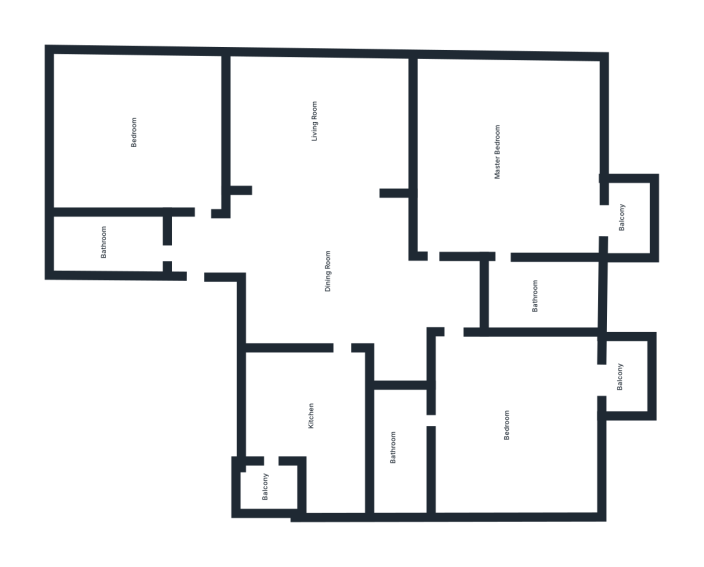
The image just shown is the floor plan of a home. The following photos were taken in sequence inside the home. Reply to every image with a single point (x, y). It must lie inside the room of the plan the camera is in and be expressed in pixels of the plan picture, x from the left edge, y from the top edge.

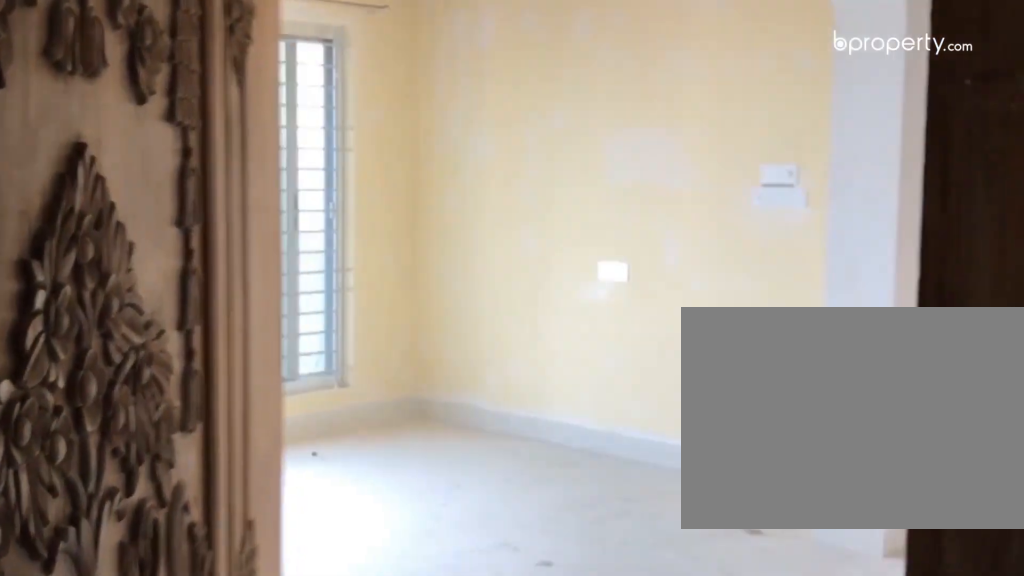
(225, 261)
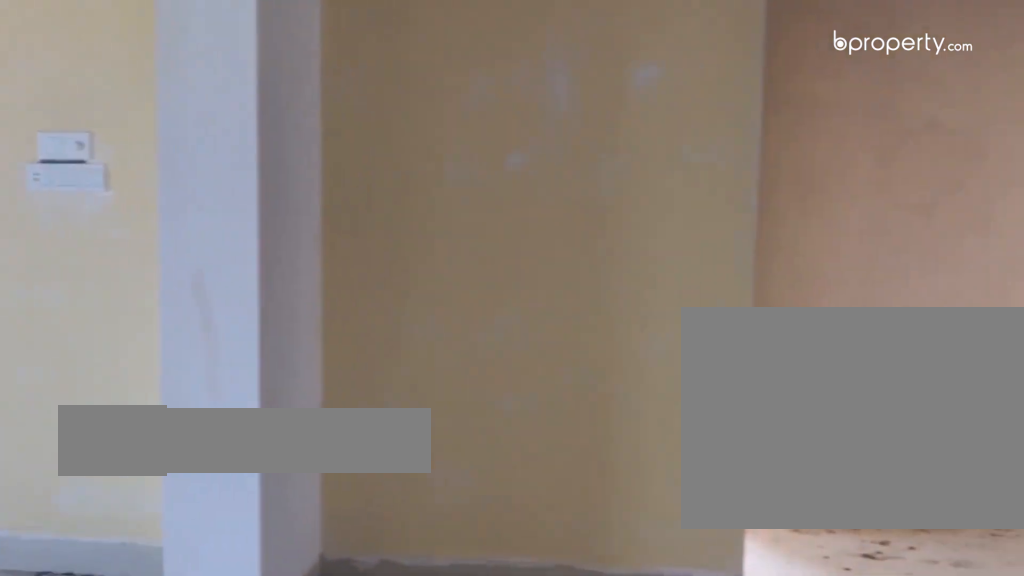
(309, 243)
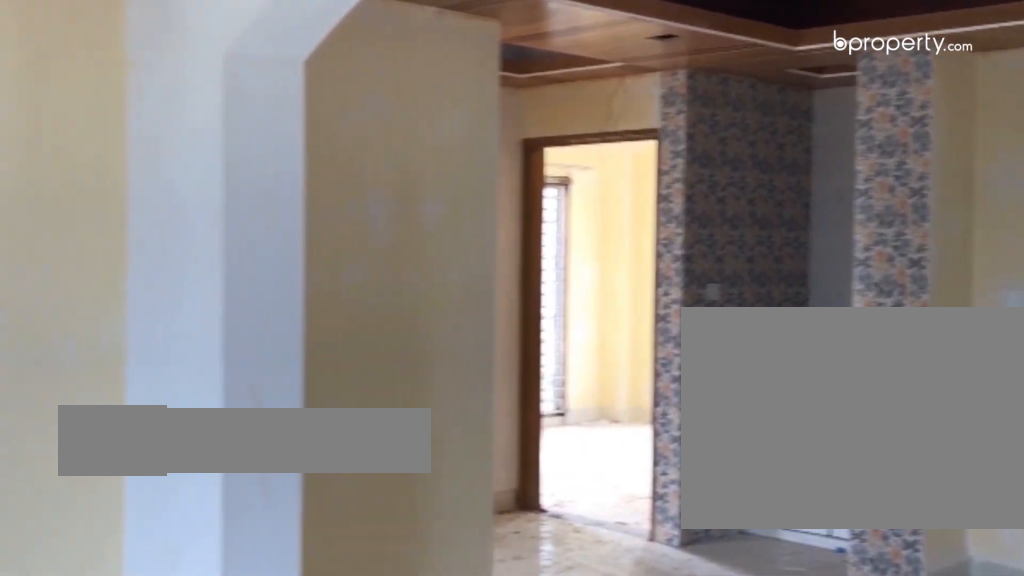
(309, 243)
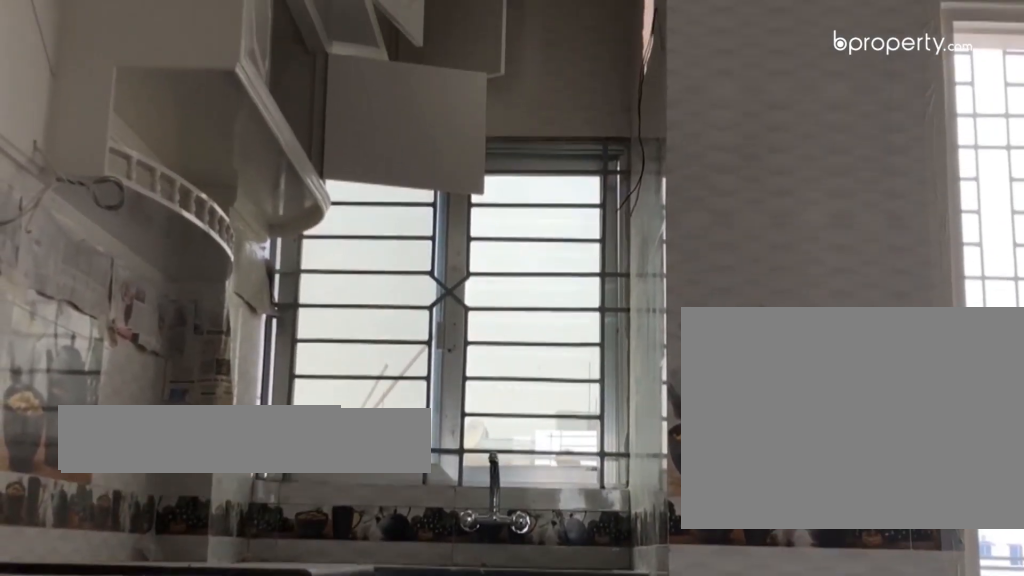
(311, 407)
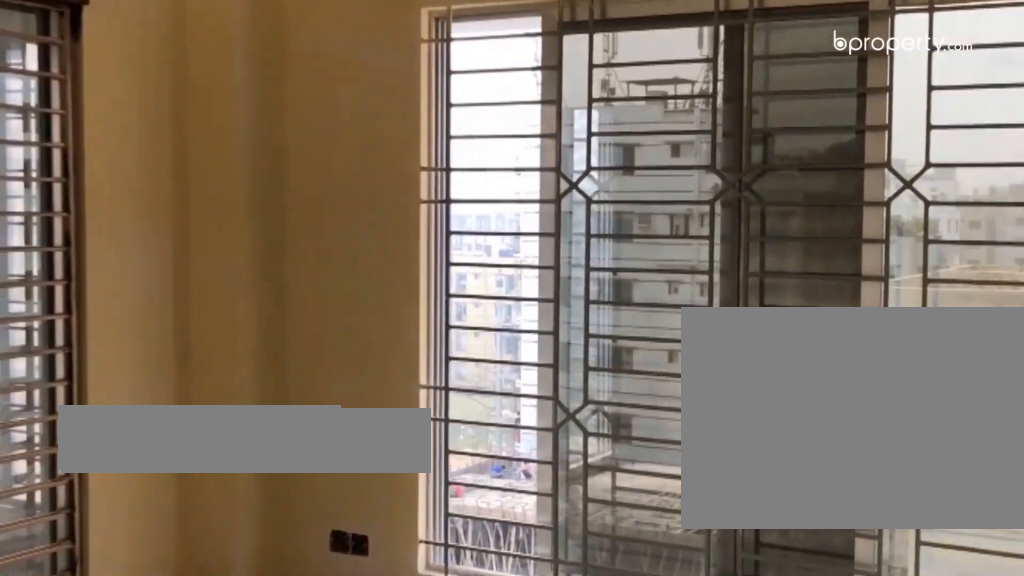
(497, 401)
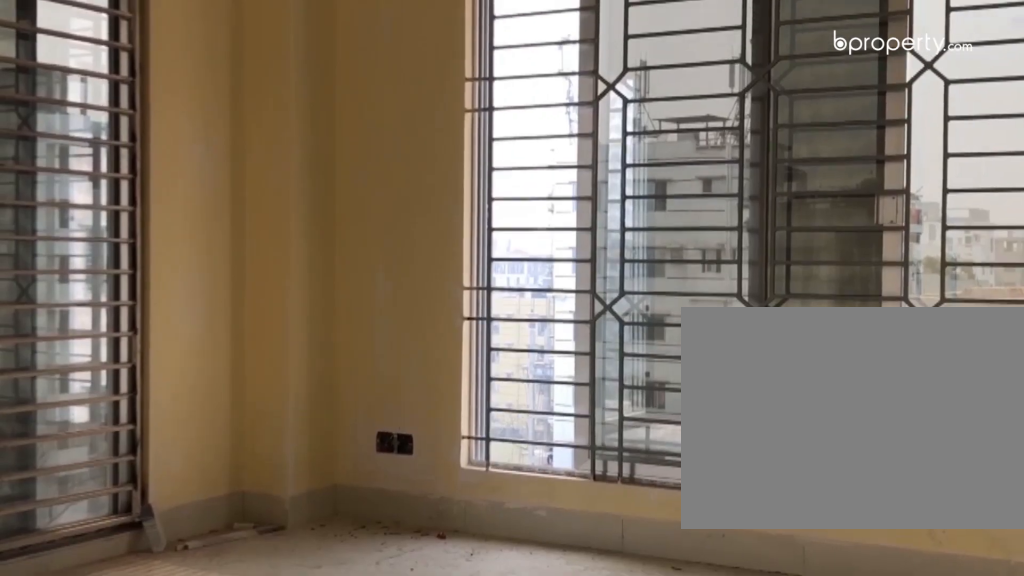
(497, 401)
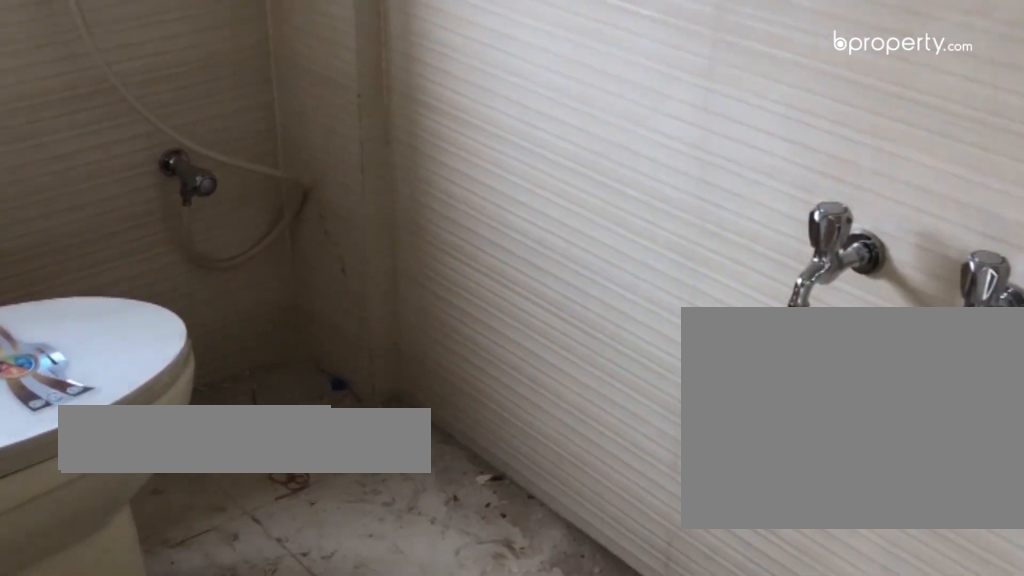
(392, 447)
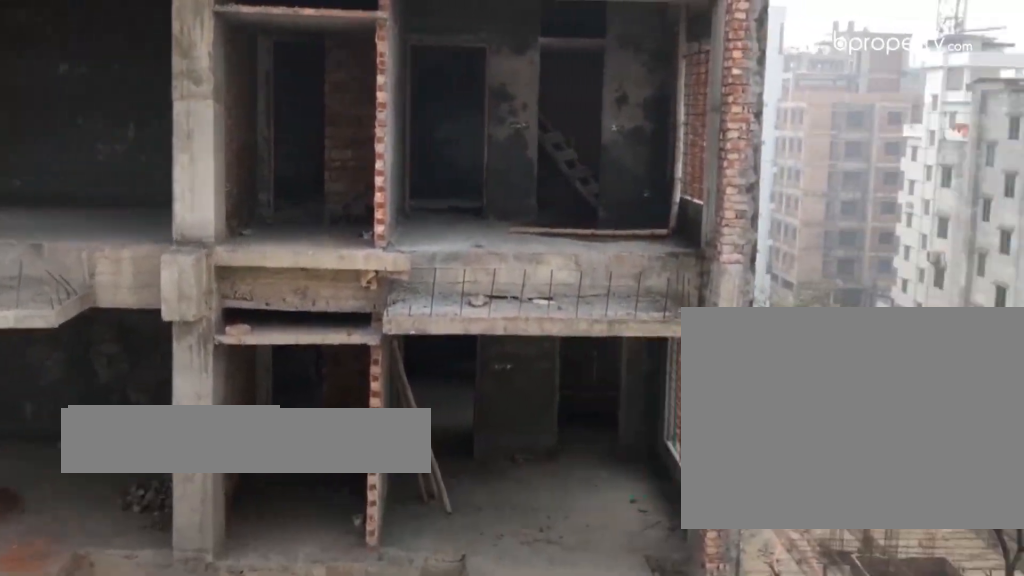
(638, 372)
